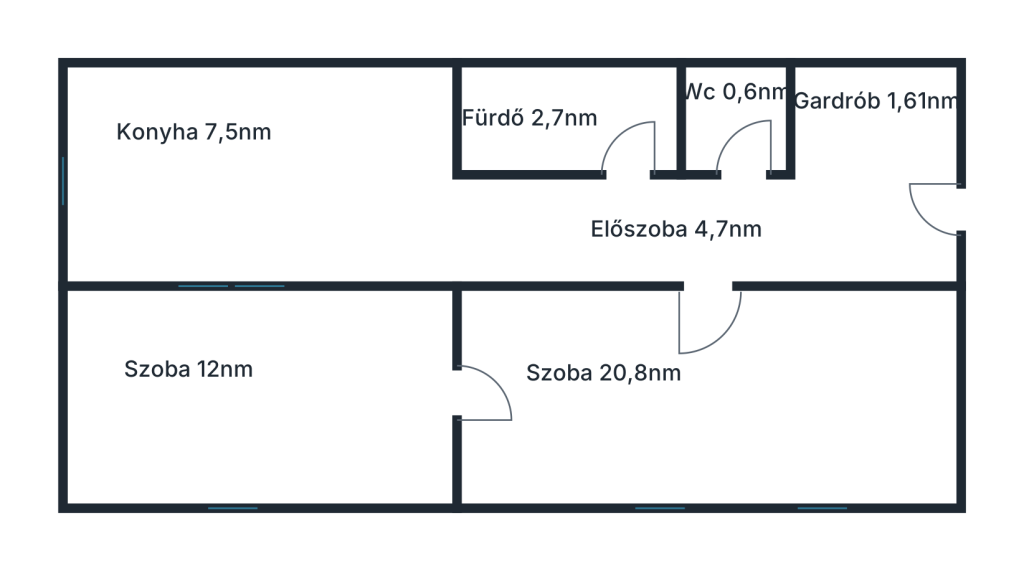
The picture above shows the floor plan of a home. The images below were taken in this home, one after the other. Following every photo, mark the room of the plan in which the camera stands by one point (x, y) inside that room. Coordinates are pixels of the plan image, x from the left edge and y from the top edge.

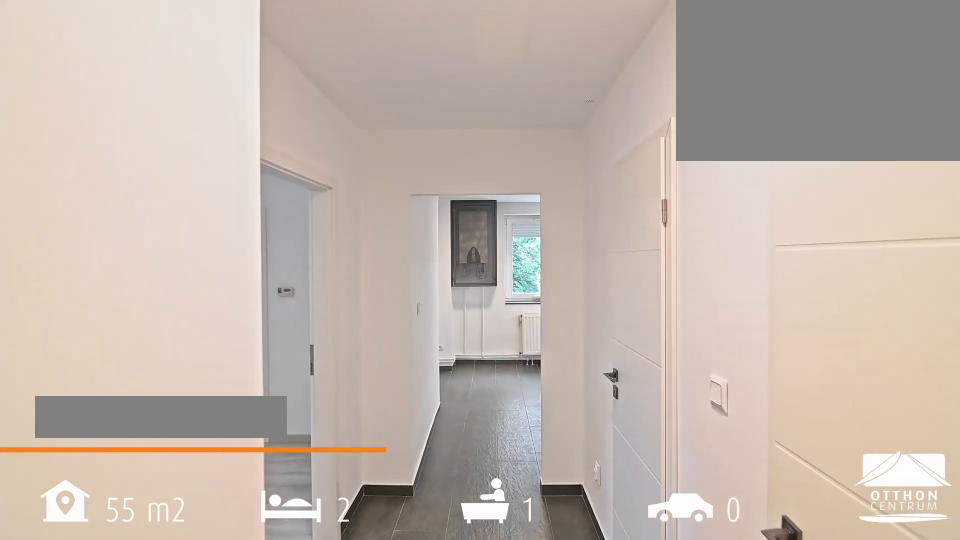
(877, 174)
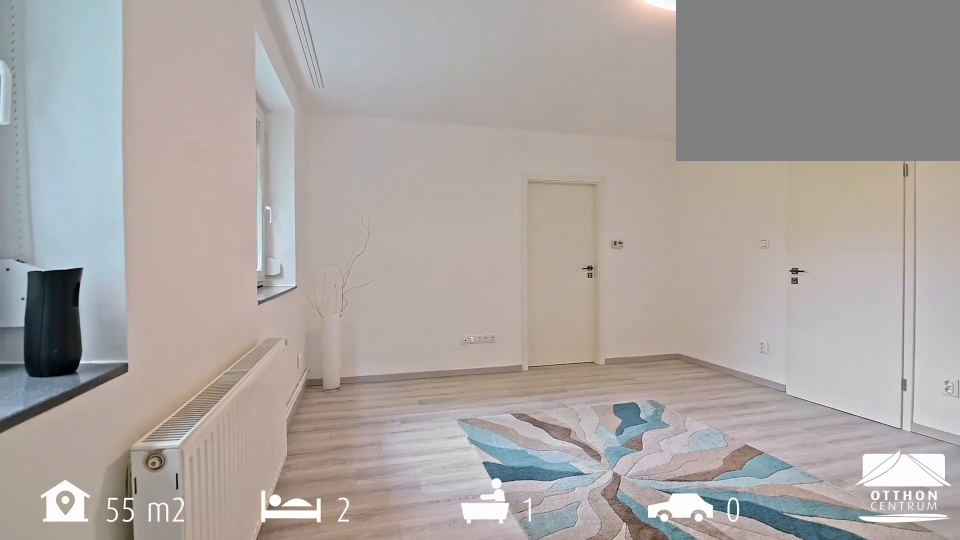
(707, 398)
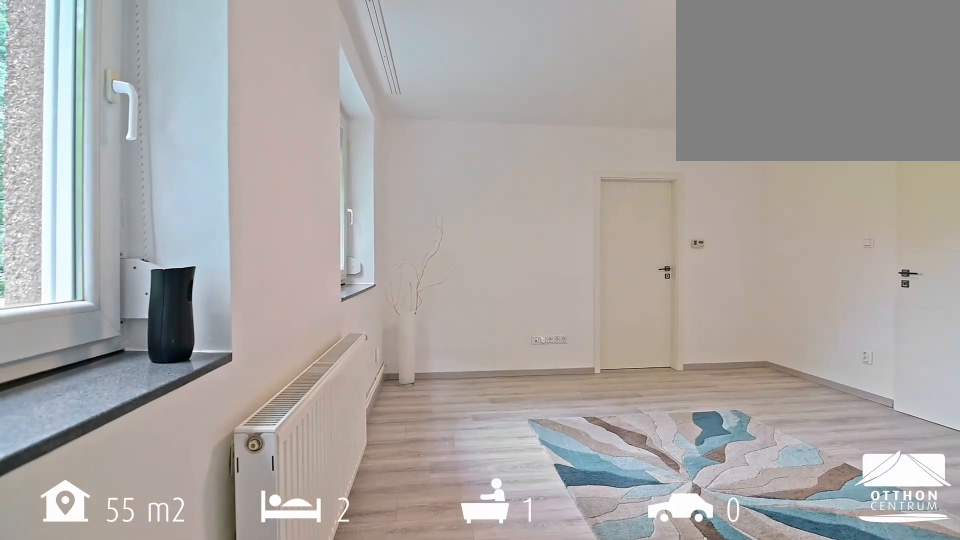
(707, 398)
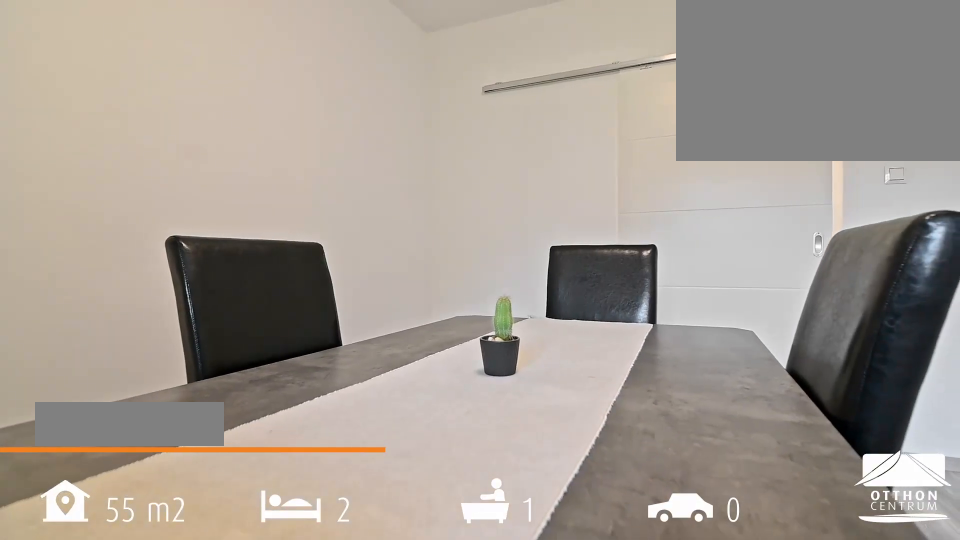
(256, 399)
